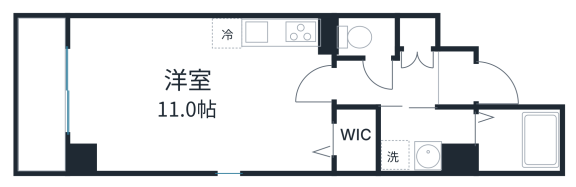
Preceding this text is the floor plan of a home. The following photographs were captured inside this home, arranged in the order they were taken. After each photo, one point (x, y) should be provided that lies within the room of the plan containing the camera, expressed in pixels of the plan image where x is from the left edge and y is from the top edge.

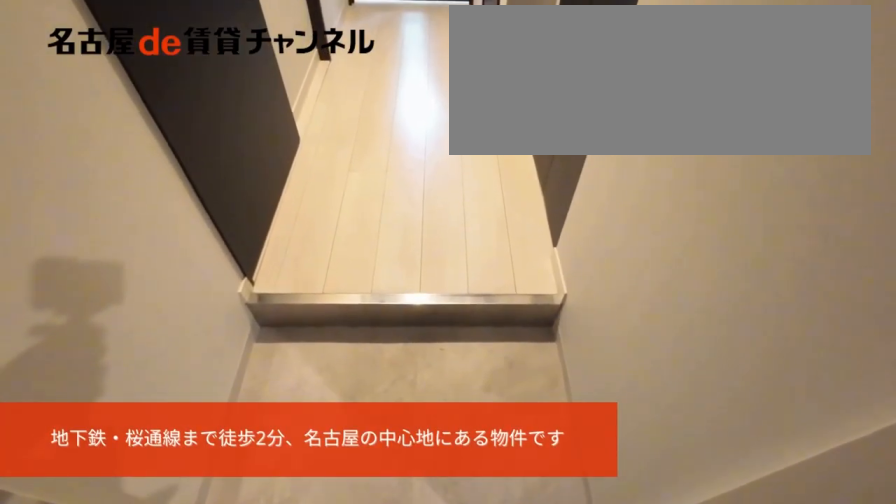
(456, 79)
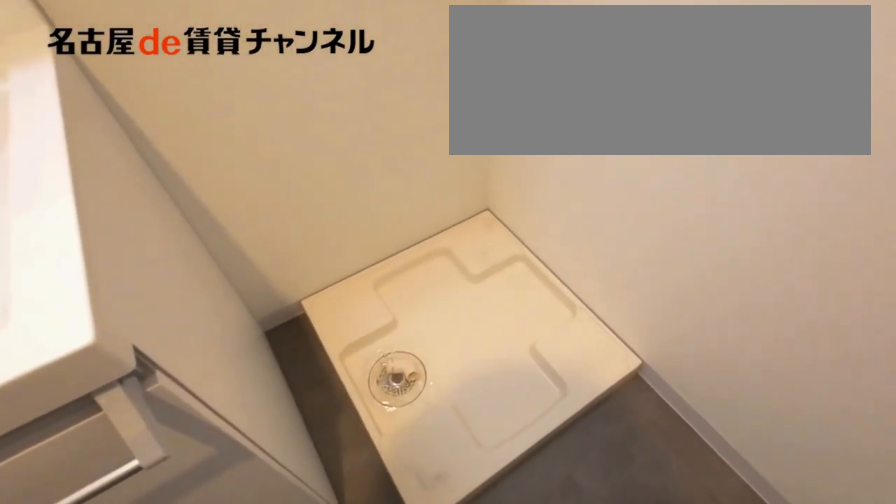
(426, 137)
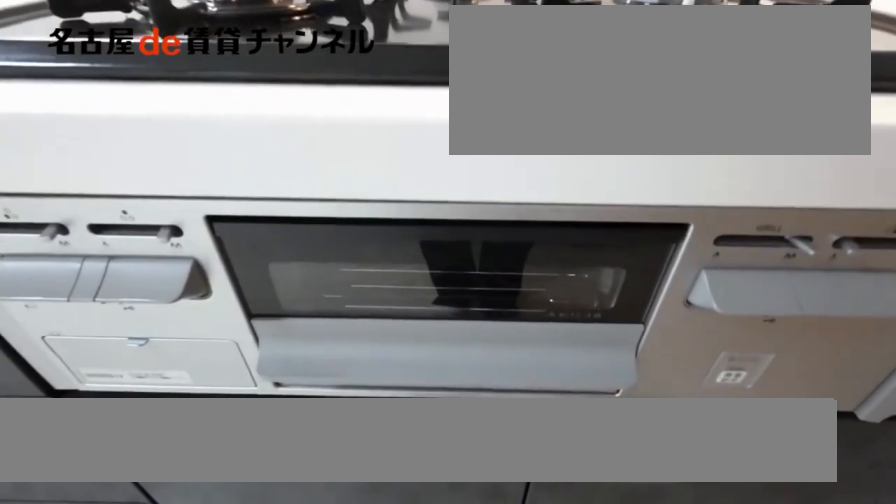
(274, 40)
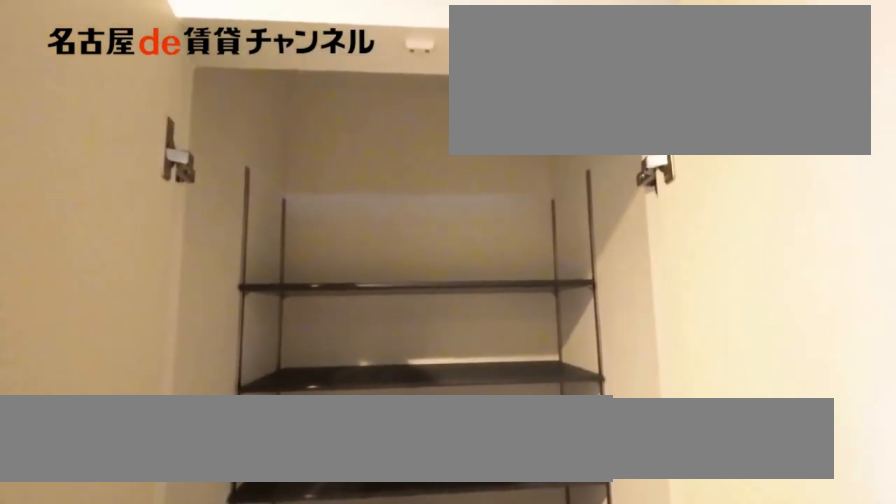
(416, 34)
